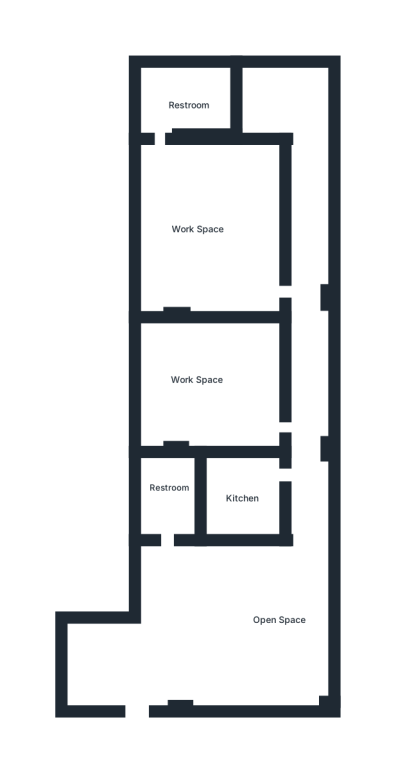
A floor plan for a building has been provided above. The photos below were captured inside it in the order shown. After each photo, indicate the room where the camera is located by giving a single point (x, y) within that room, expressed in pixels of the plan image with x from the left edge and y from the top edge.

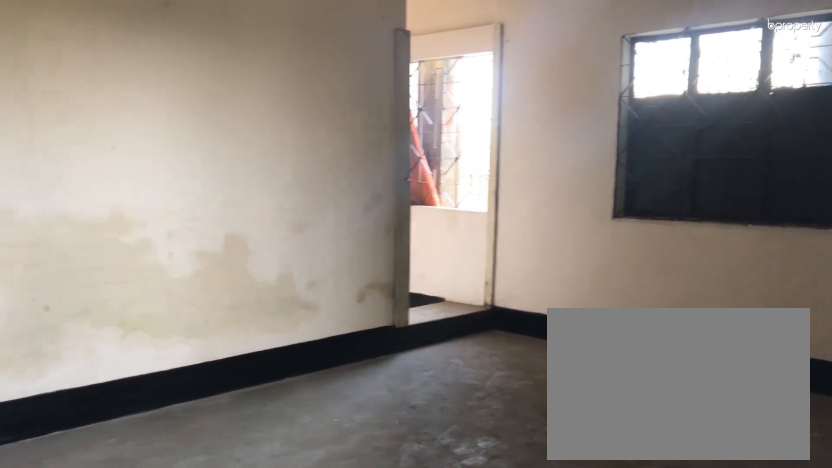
(135, 707)
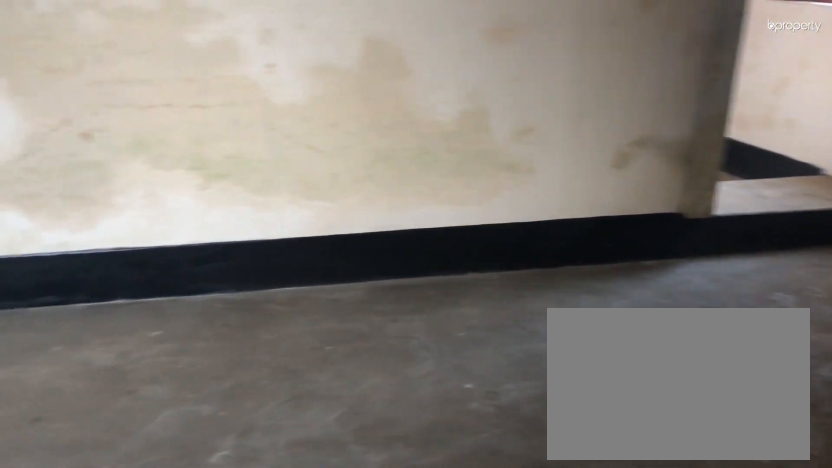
(266, 617)
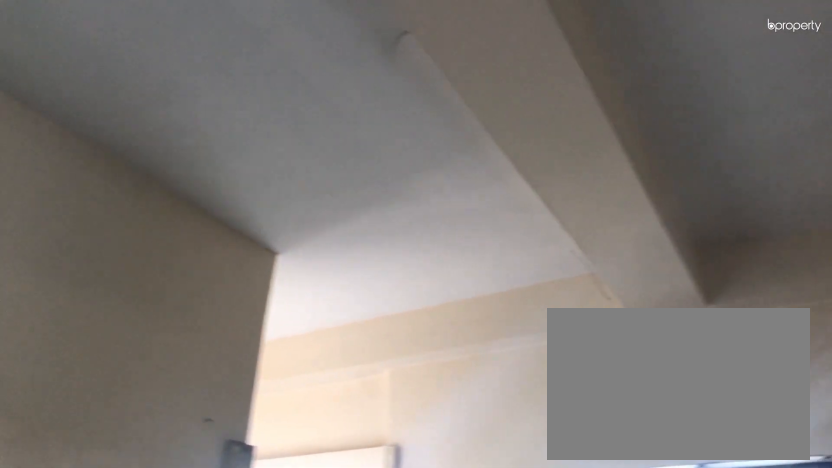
(266, 617)
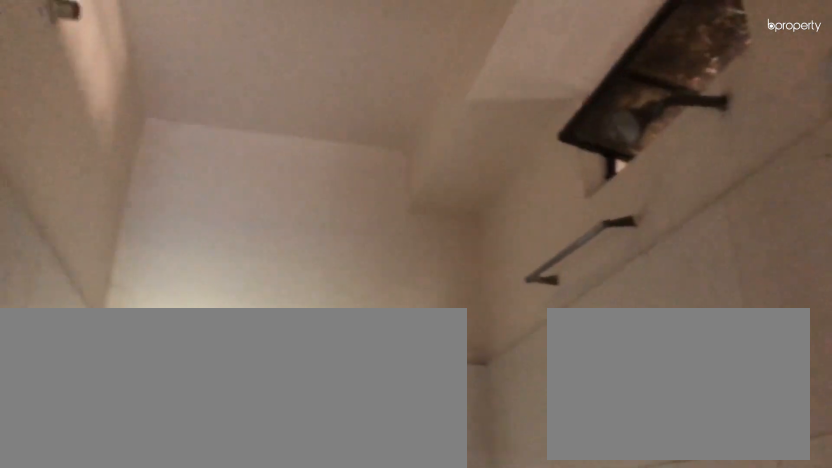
(172, 499)
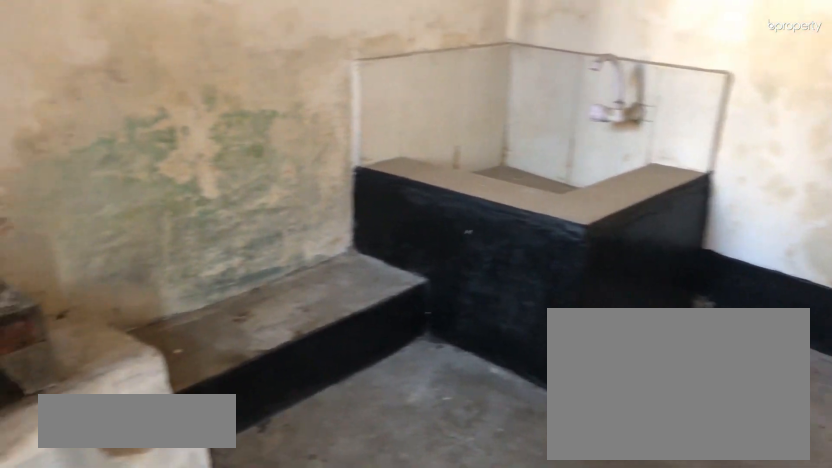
(241, 494)
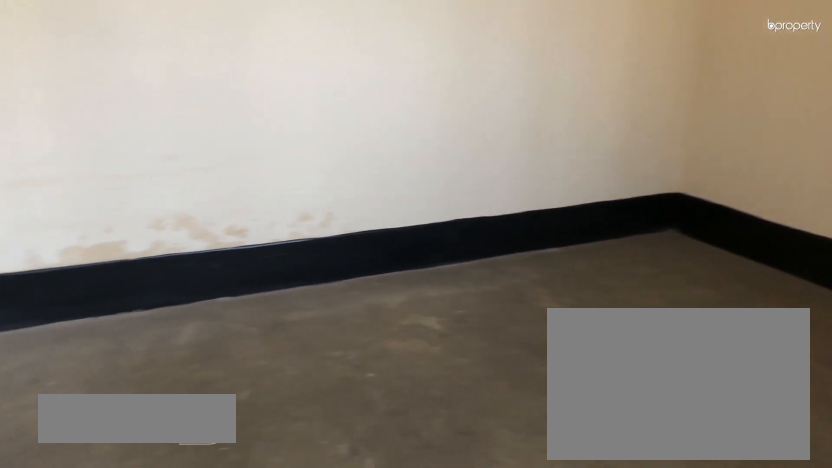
(194, 389)
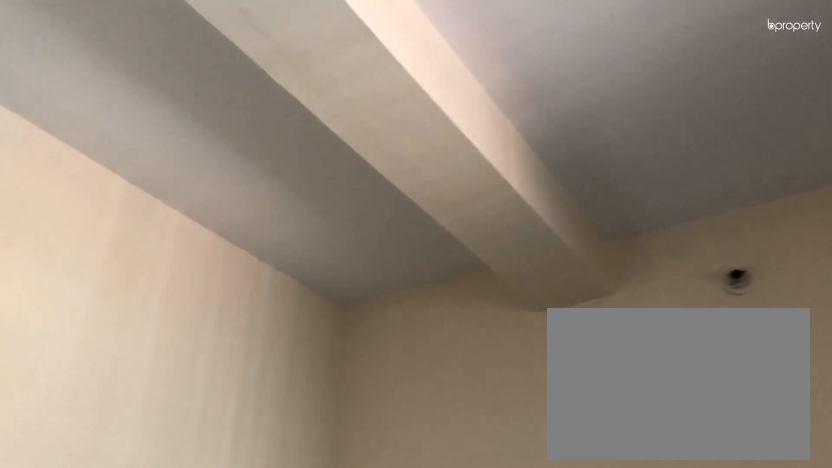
(194, 389)
